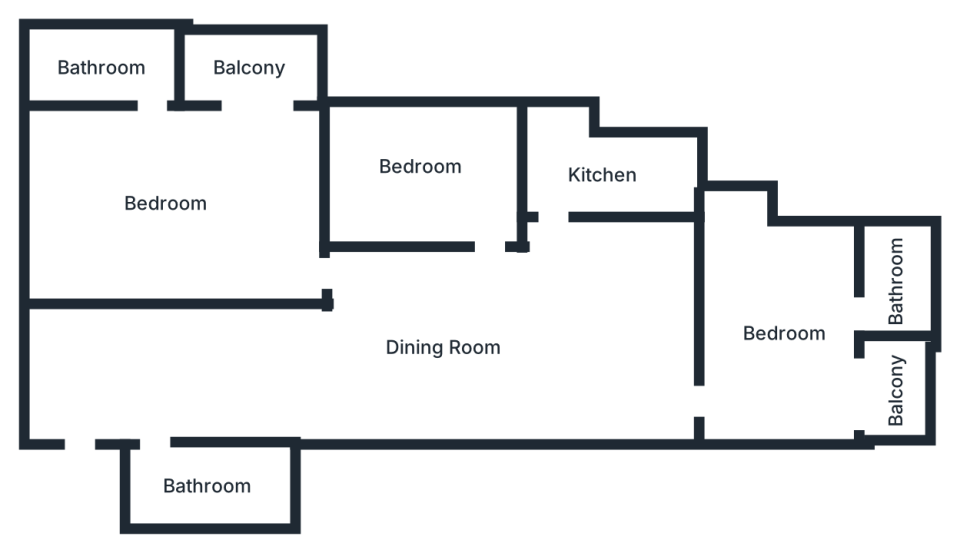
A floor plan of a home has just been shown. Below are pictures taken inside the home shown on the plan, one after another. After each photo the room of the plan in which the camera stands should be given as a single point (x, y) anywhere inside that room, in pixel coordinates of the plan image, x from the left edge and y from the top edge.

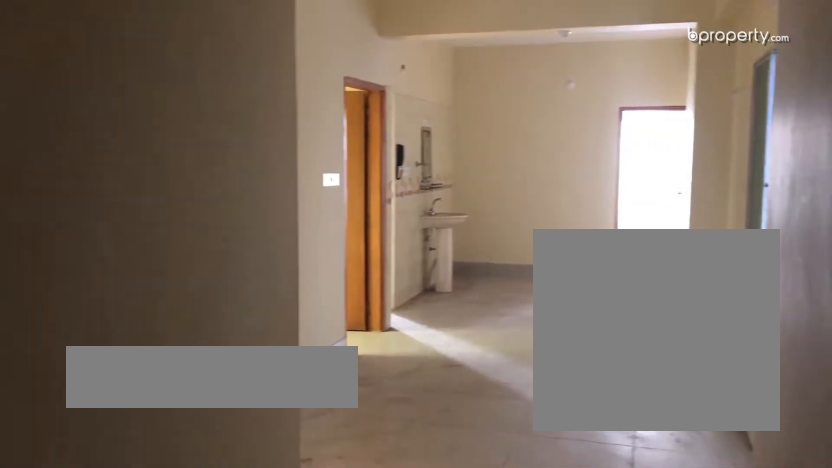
(201, 373)
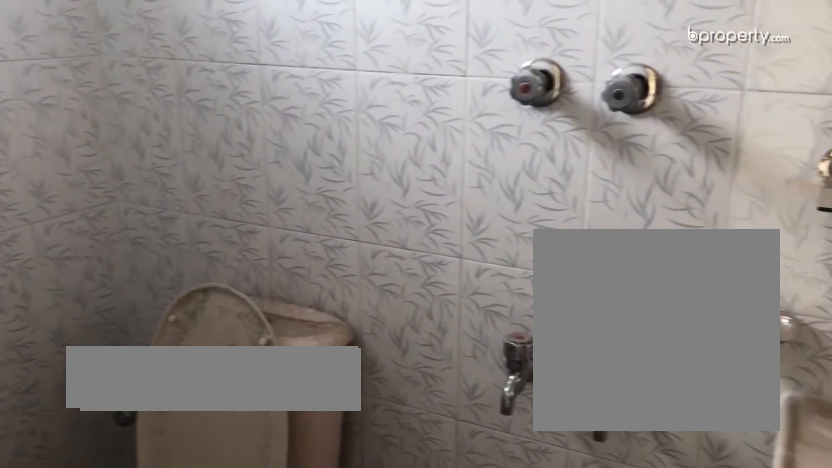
(894, 326)
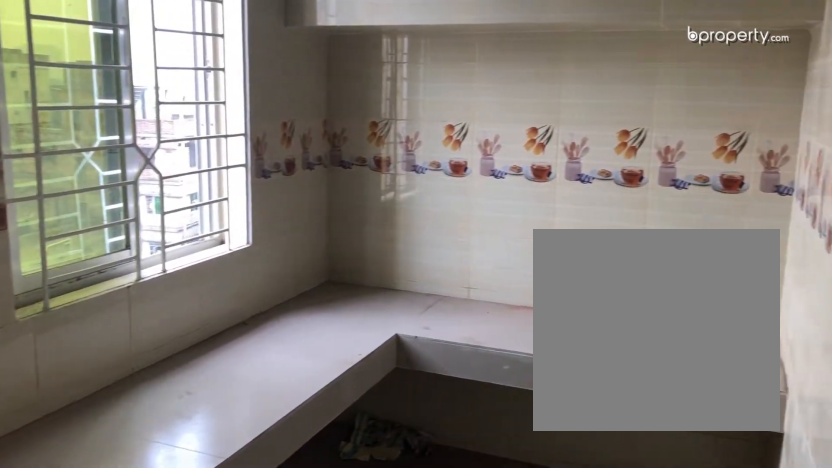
(603, 171)
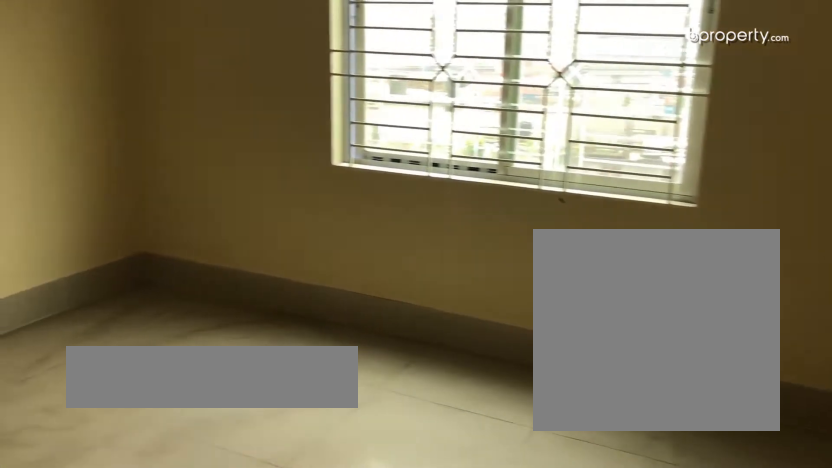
(421, 172)
